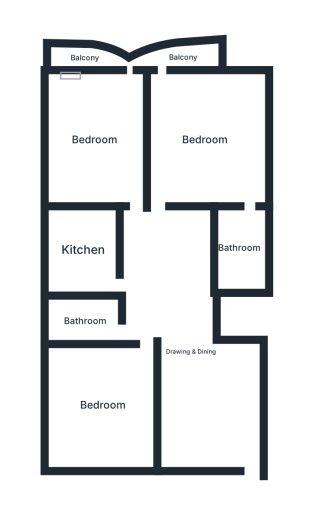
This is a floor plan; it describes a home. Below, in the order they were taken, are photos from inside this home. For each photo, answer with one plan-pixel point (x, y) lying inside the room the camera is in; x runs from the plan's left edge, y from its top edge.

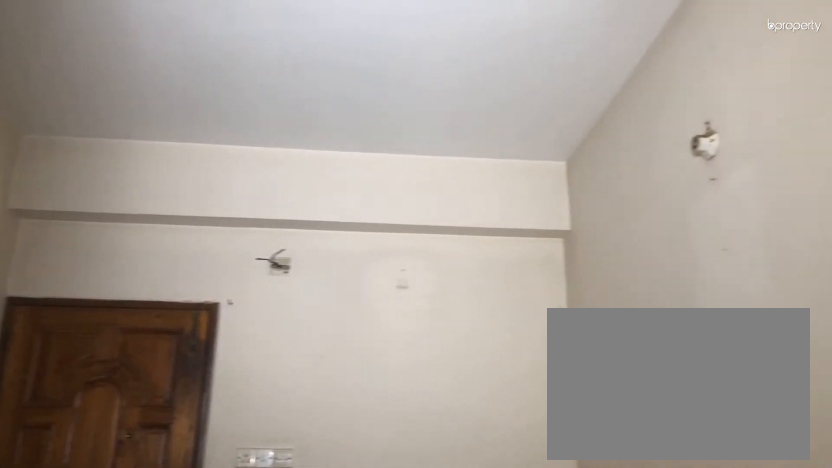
(192, 351)
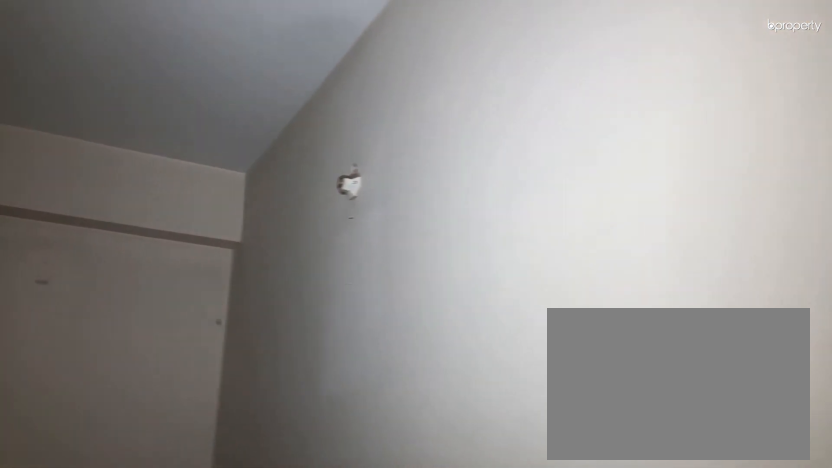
(192, 351)
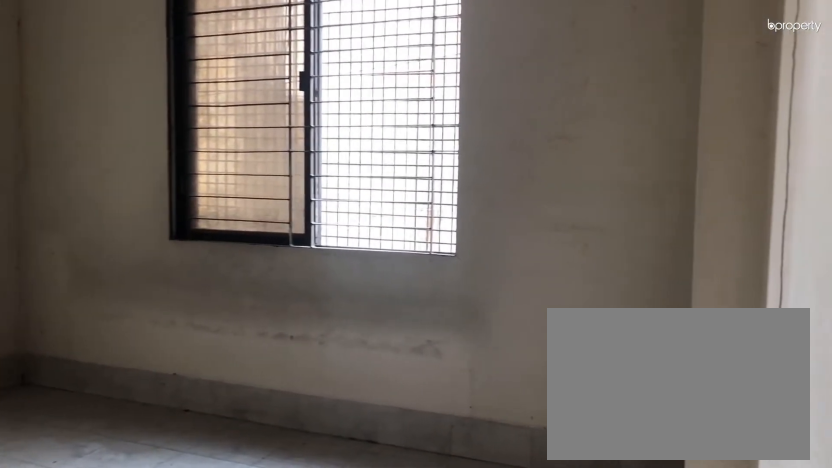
(103, 405)
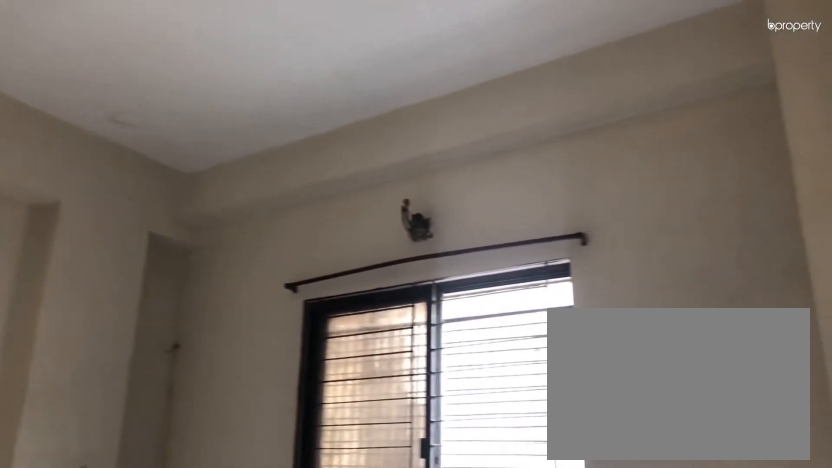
(103, 405)
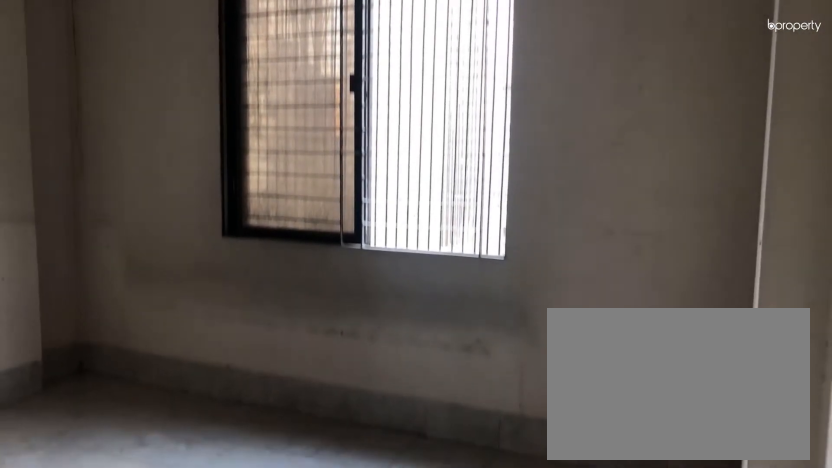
(103, 405)
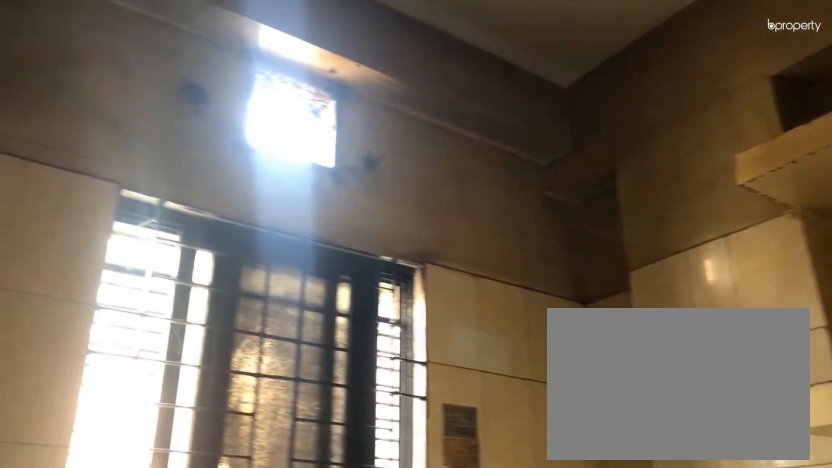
(83, 248)
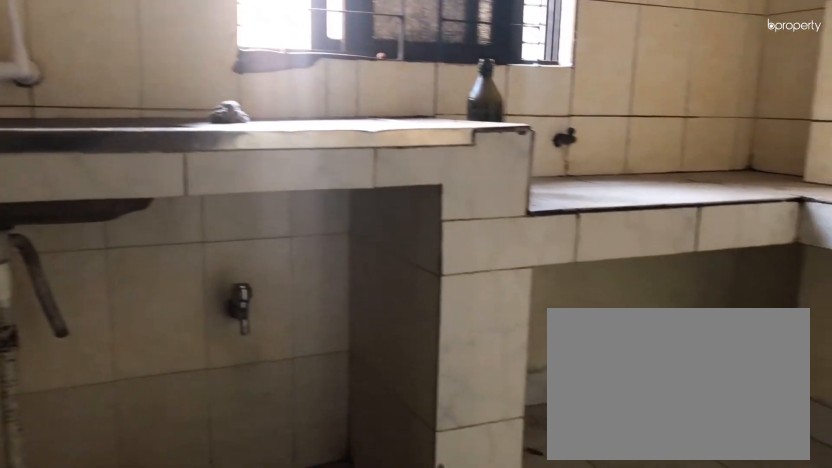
(83, 248)
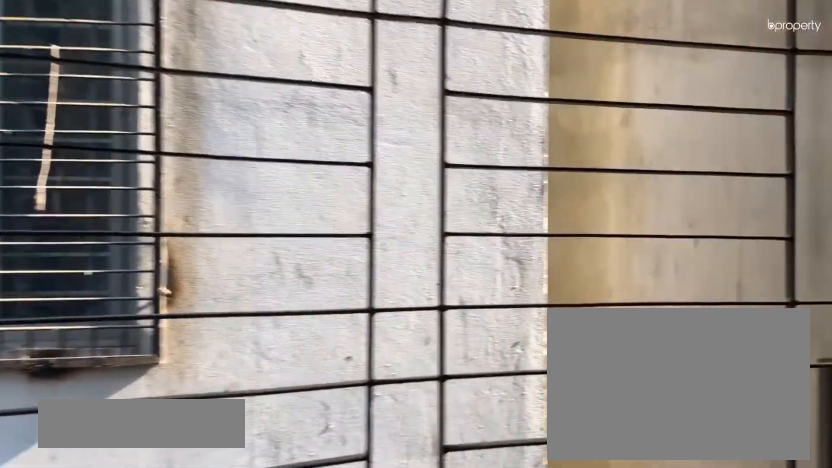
(181, 57)
